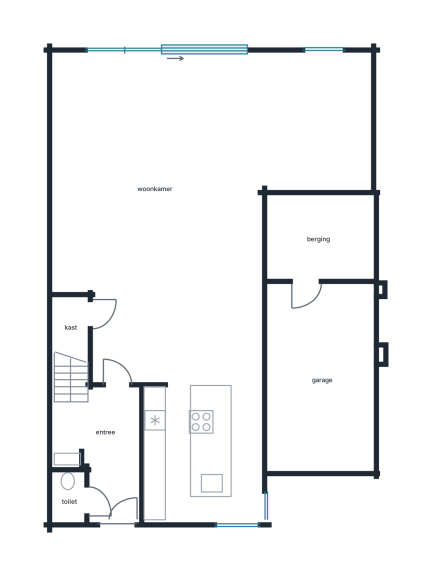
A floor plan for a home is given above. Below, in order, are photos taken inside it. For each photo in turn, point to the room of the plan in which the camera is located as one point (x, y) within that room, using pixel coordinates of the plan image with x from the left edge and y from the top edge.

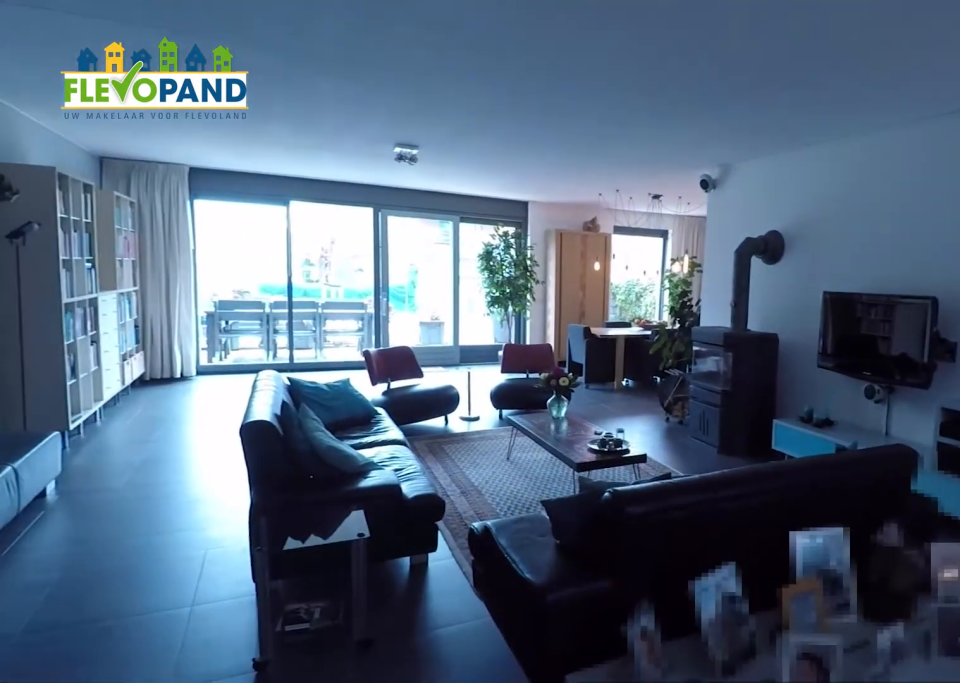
(190, 175)
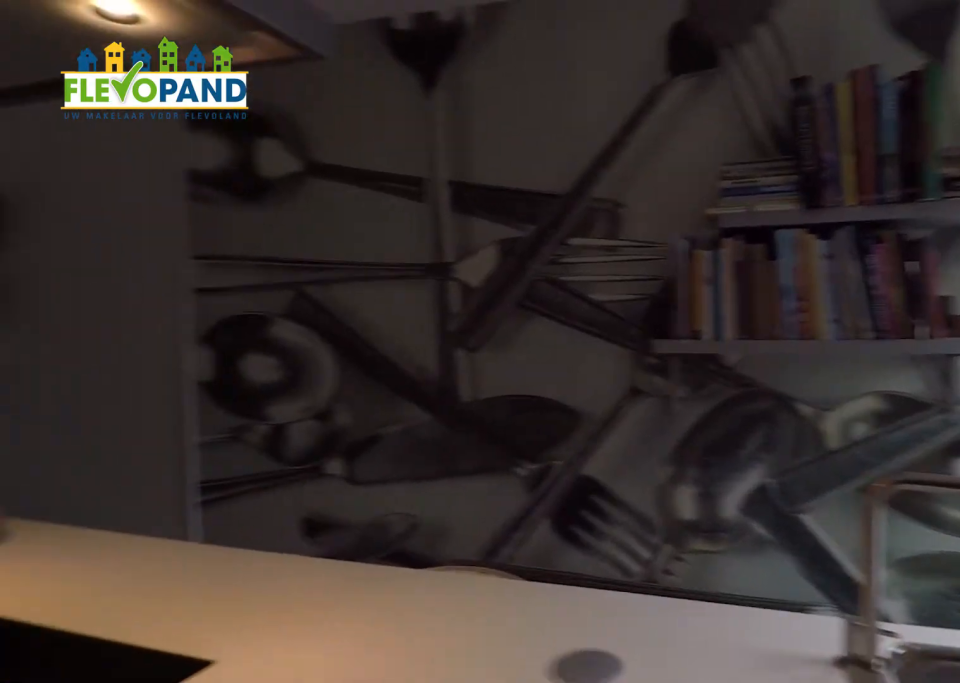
(202, 452)
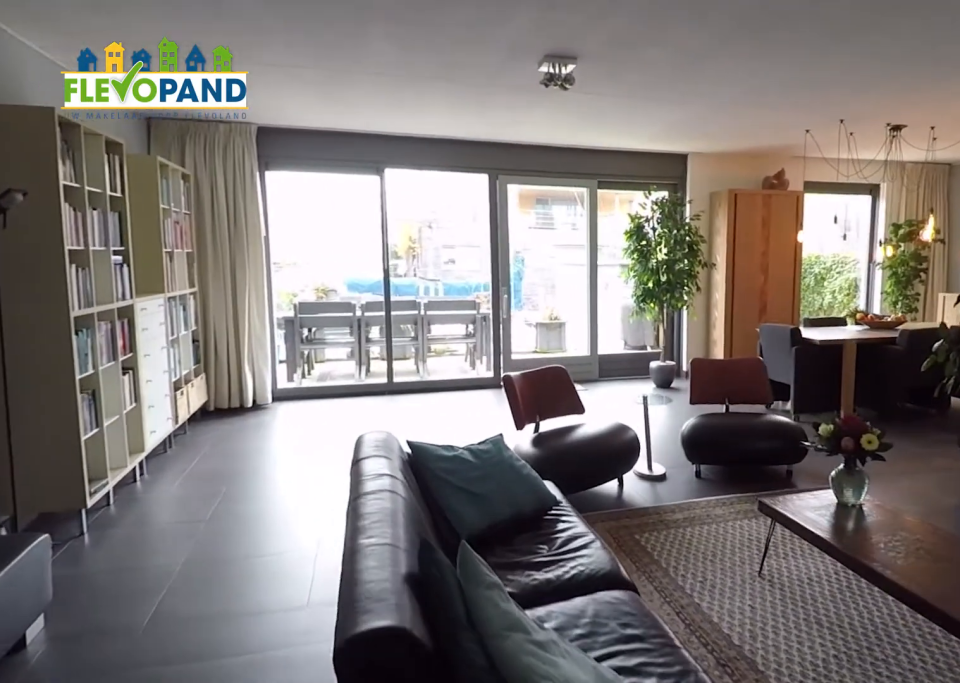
(190, 175)
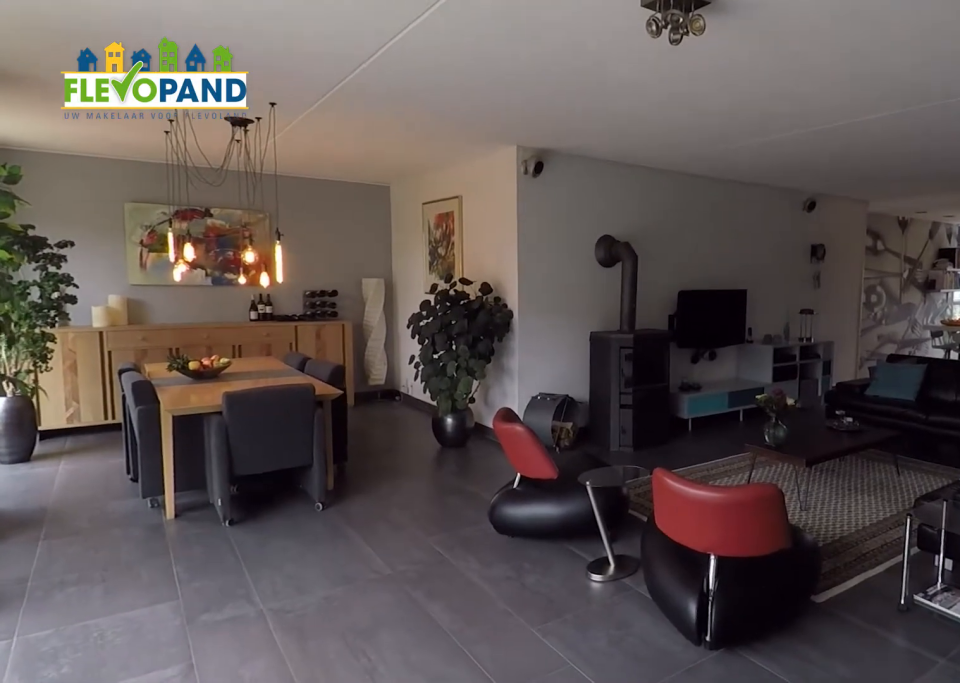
(190, 175)
